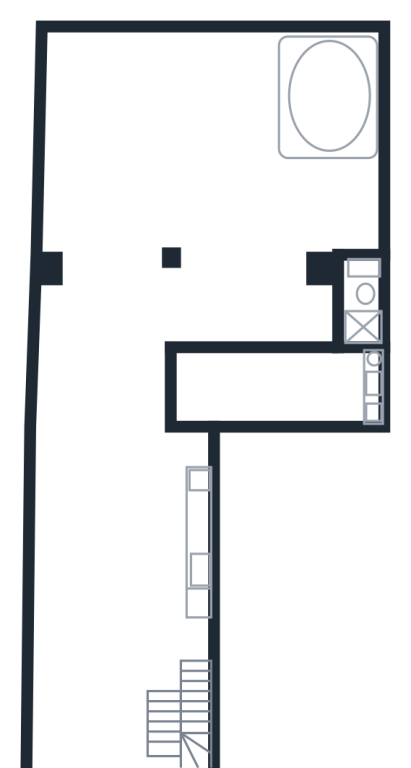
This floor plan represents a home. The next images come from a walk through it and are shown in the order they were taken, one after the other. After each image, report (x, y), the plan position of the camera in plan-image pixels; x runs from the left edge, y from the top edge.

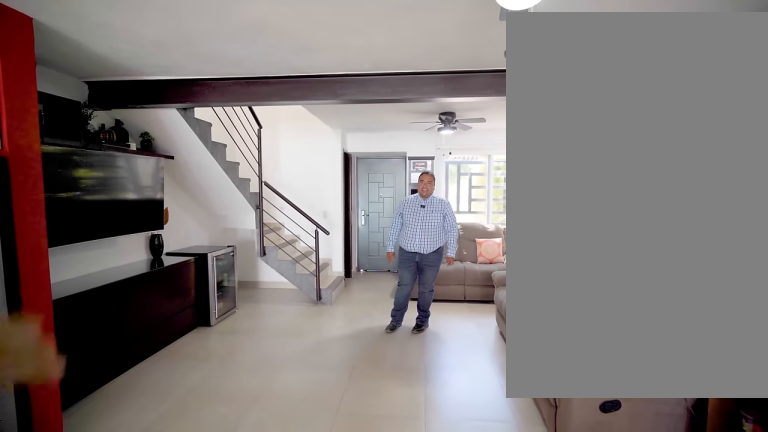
(111, 626)
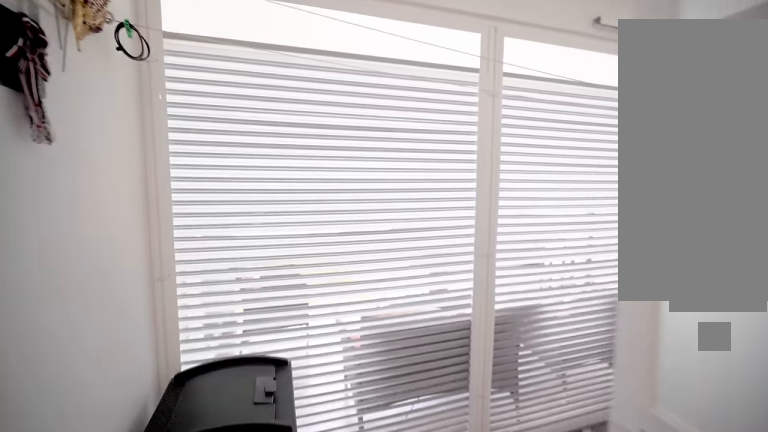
(125, 467)
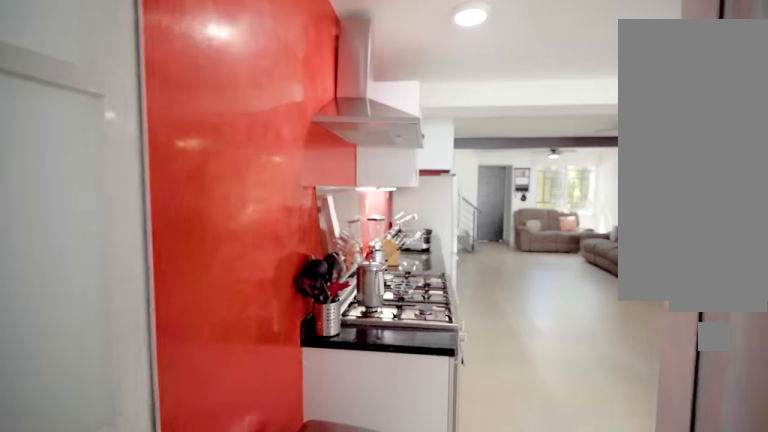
(203, 388)
